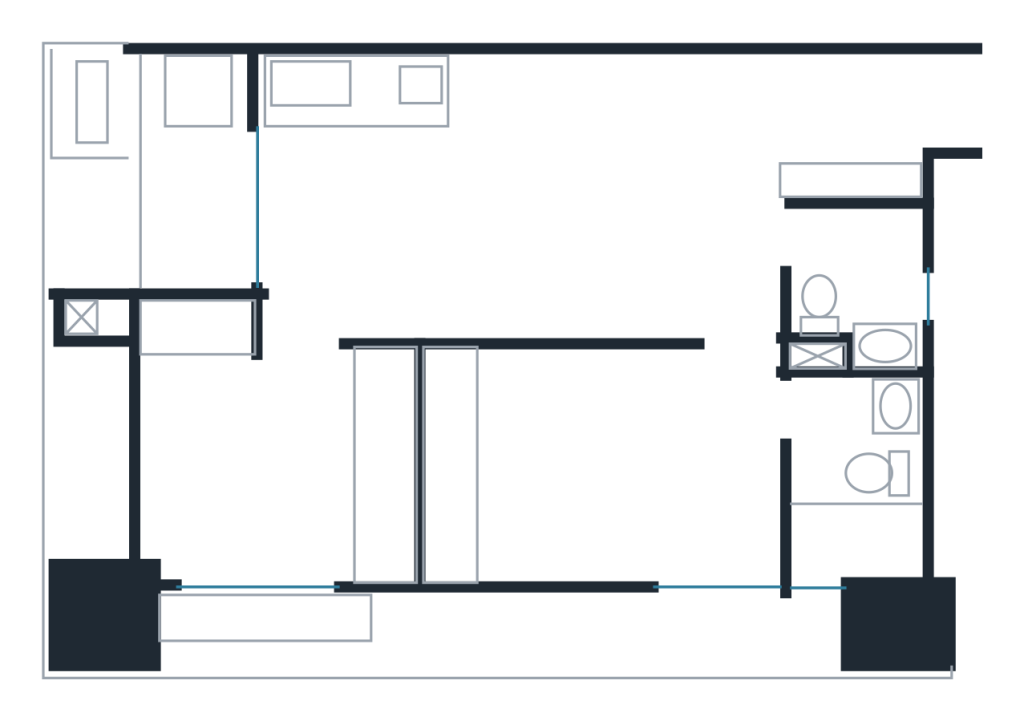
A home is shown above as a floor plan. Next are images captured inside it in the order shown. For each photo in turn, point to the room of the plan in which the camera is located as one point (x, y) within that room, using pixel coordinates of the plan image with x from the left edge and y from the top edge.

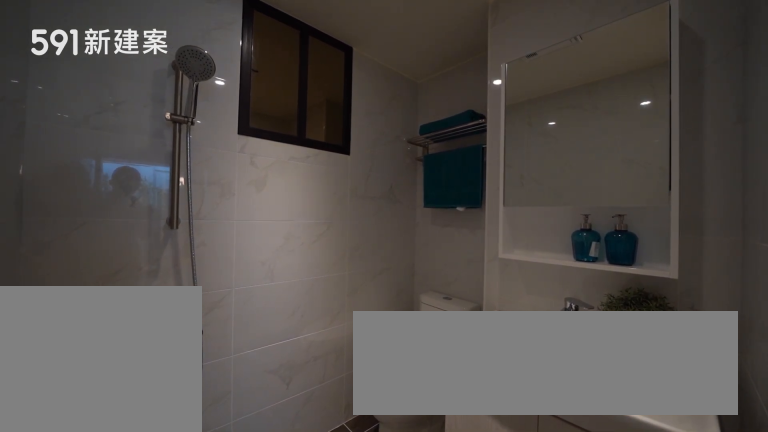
(859, 282)
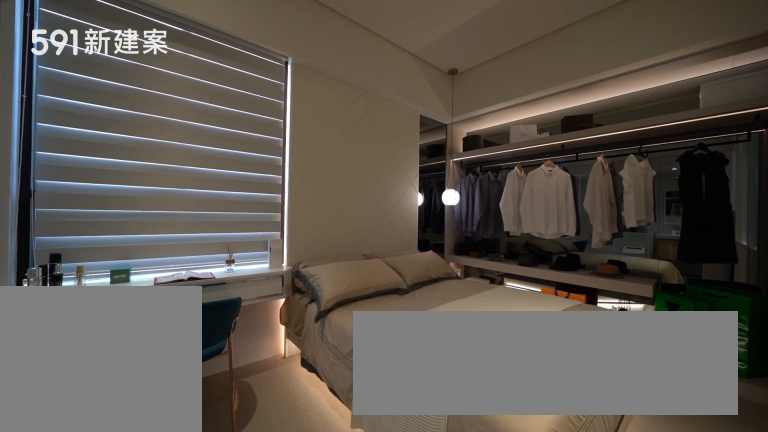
(599, 465)
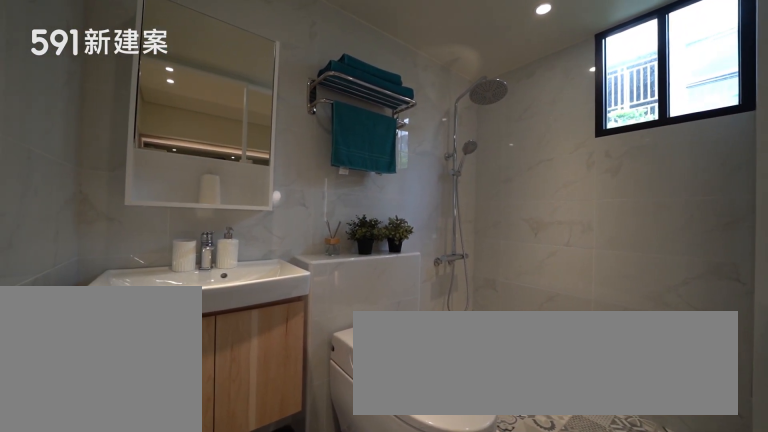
(857, 487)
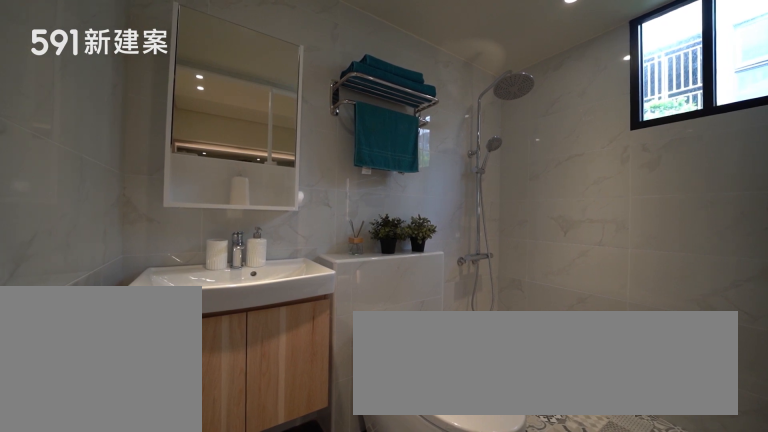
(857, 487)
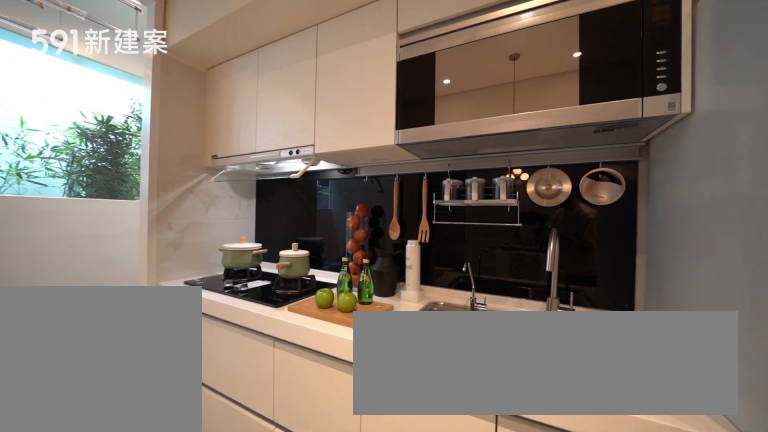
(387, 127)
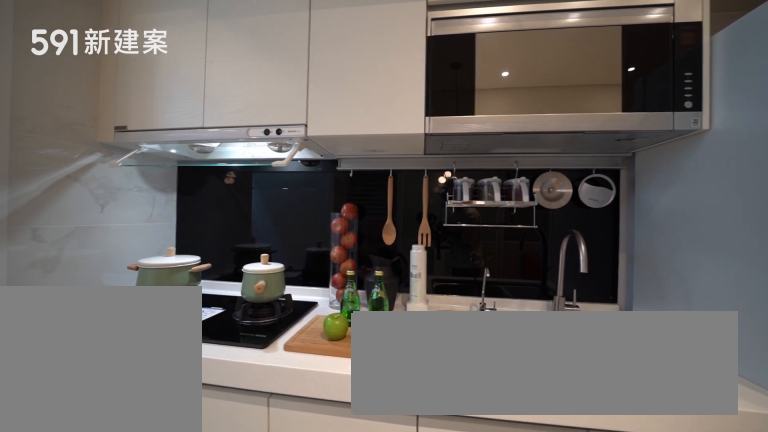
(387, 127)
